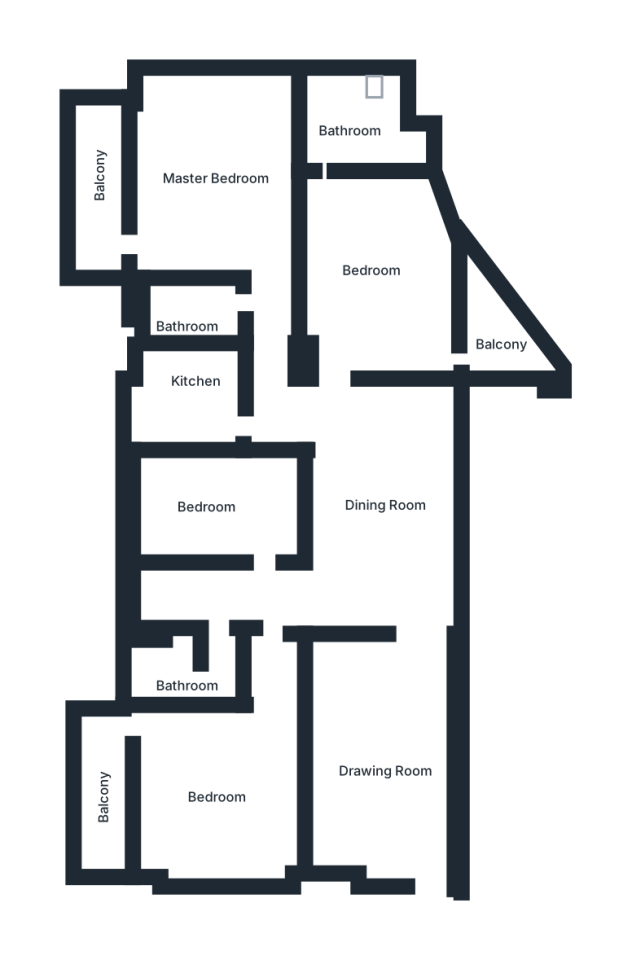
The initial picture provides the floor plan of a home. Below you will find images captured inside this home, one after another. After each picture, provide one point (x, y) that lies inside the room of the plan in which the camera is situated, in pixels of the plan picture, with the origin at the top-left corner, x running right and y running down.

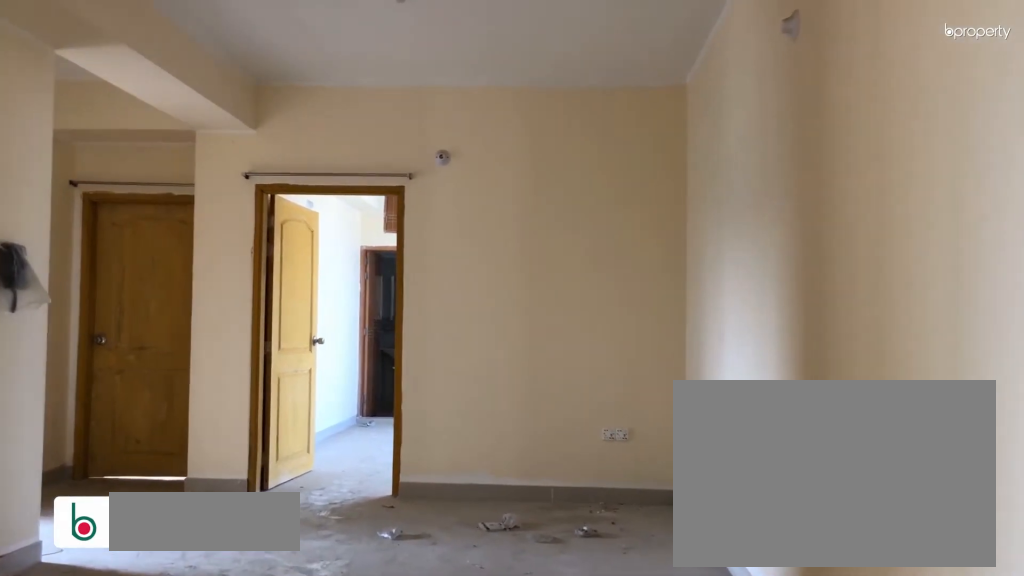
(385, 513)
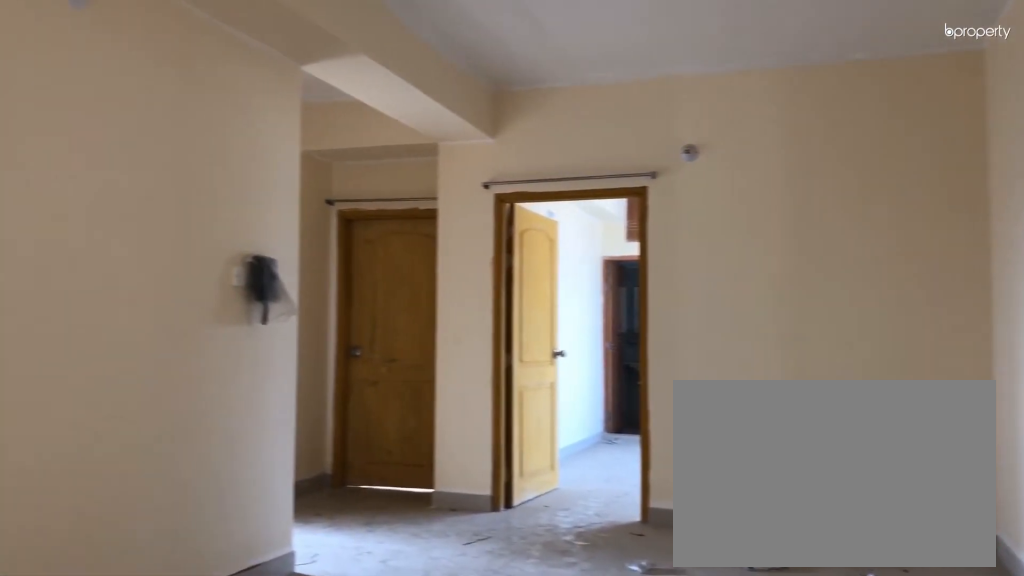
(385, 513)
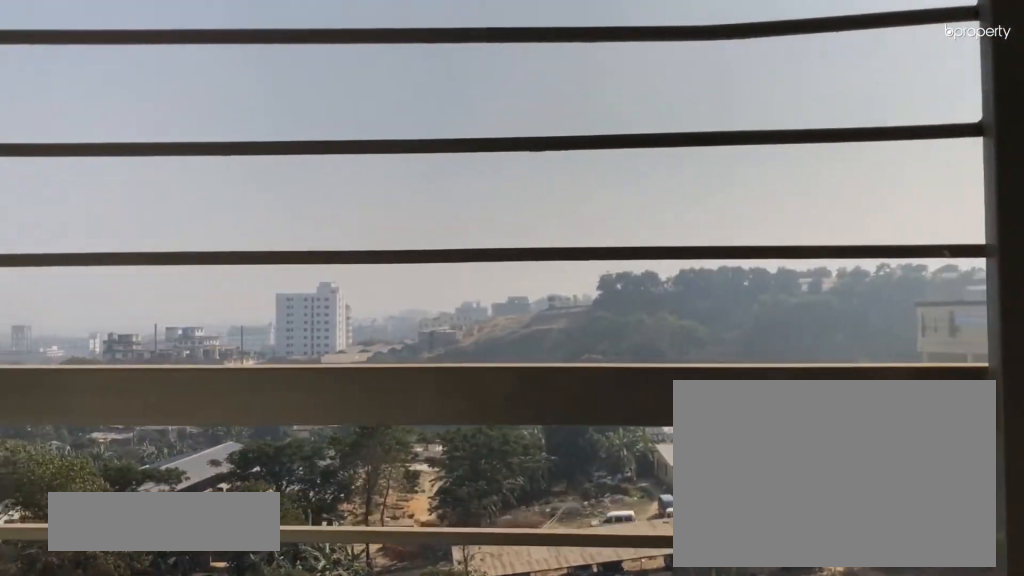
(95, 782)
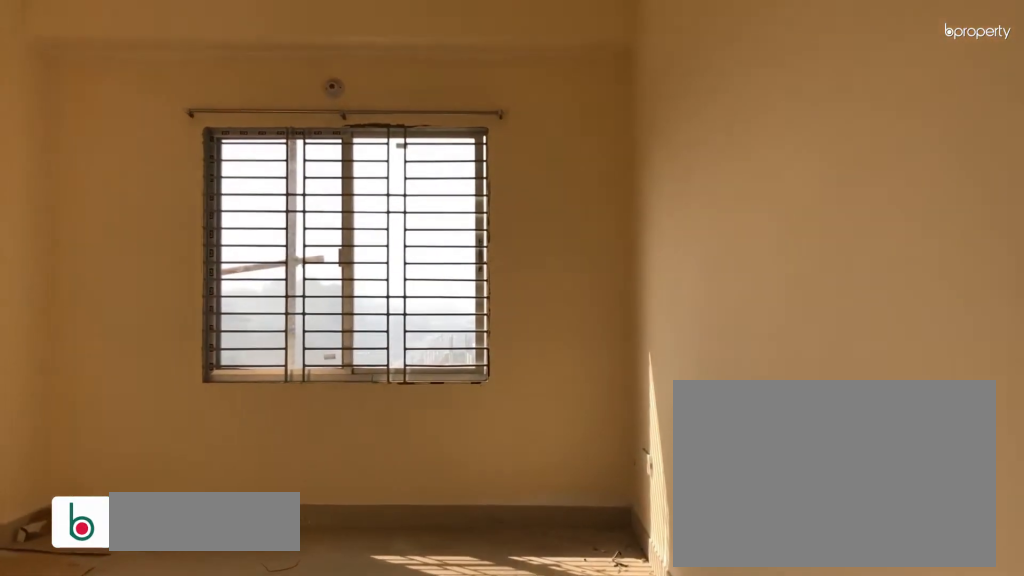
(212, 174)
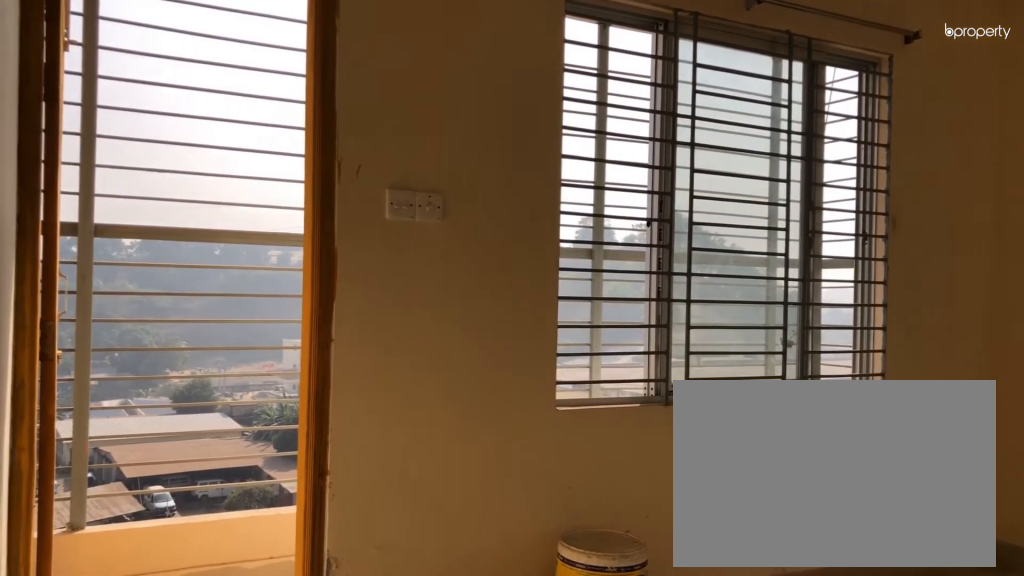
(212, 174)
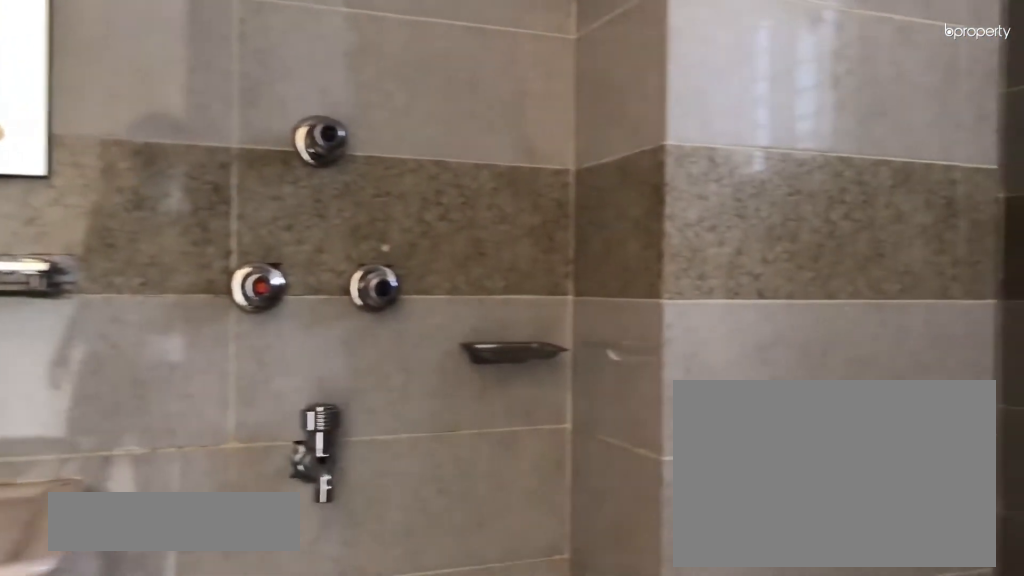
(348, 122)
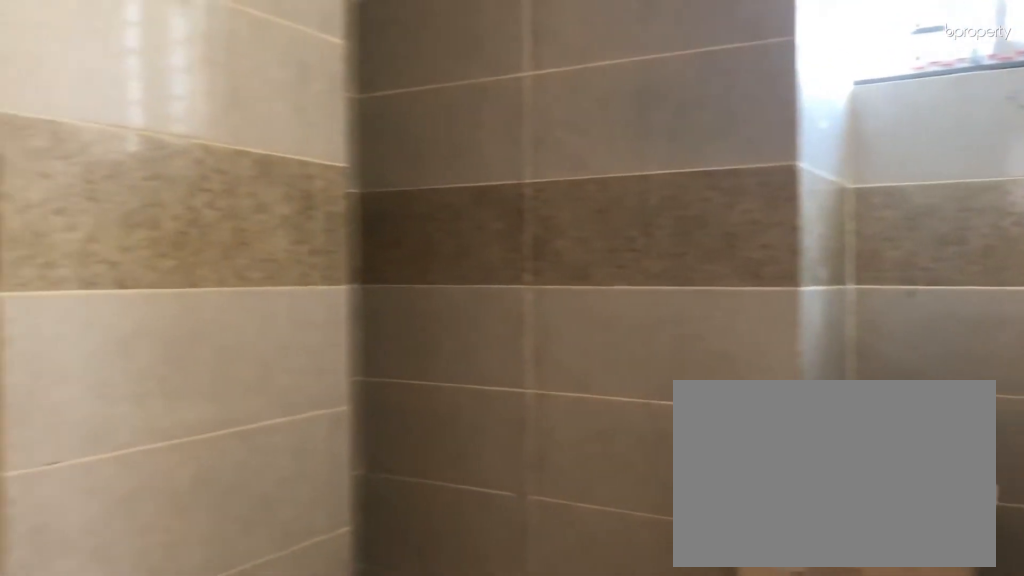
(350, 123)
